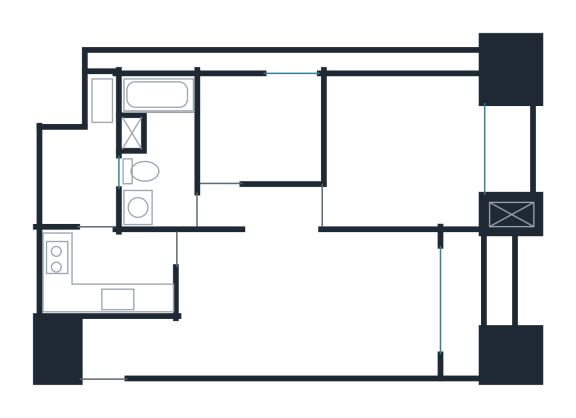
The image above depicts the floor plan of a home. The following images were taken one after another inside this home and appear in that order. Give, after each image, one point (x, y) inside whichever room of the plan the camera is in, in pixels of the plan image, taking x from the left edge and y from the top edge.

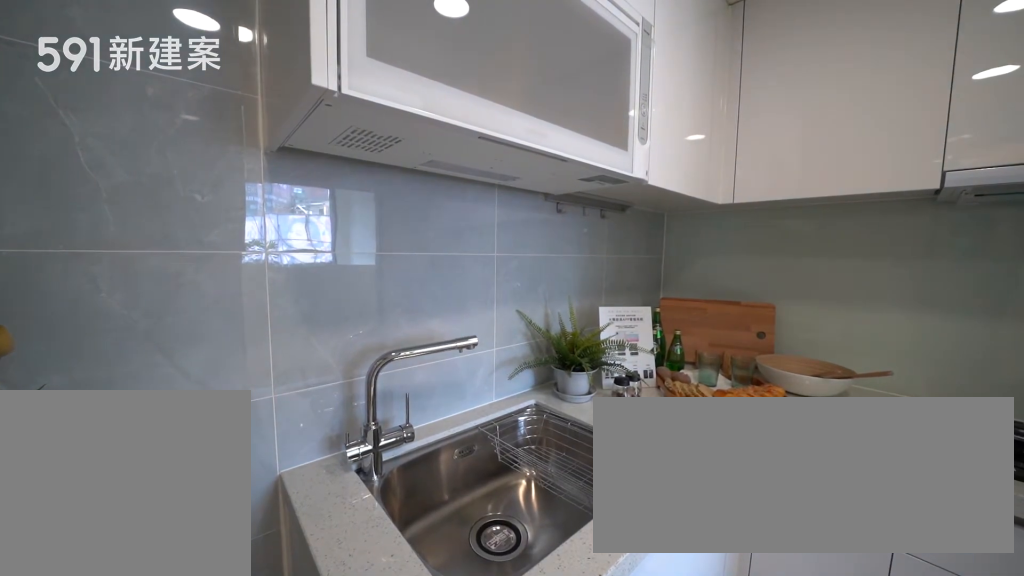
(106, 270)
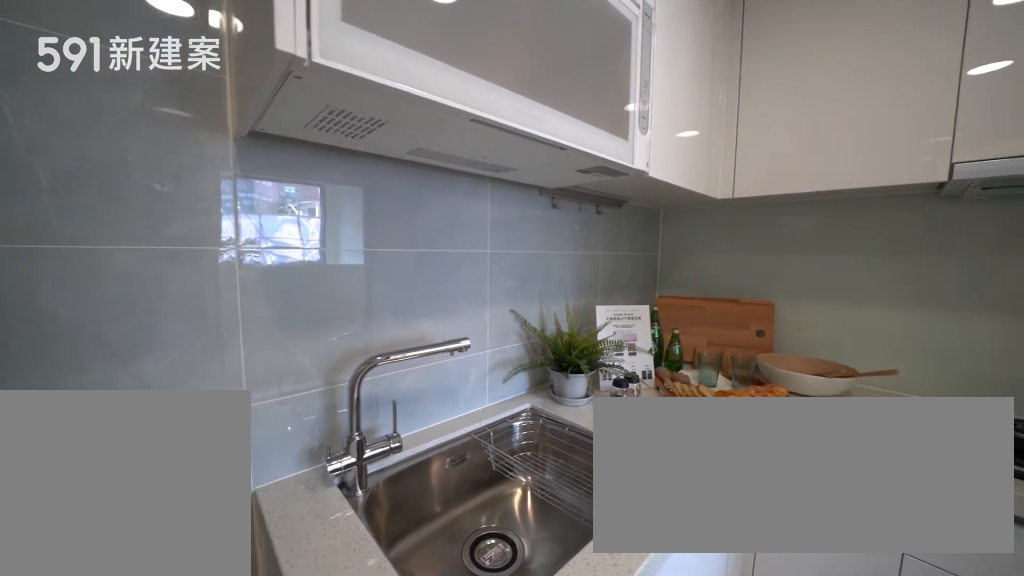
(106, 270)
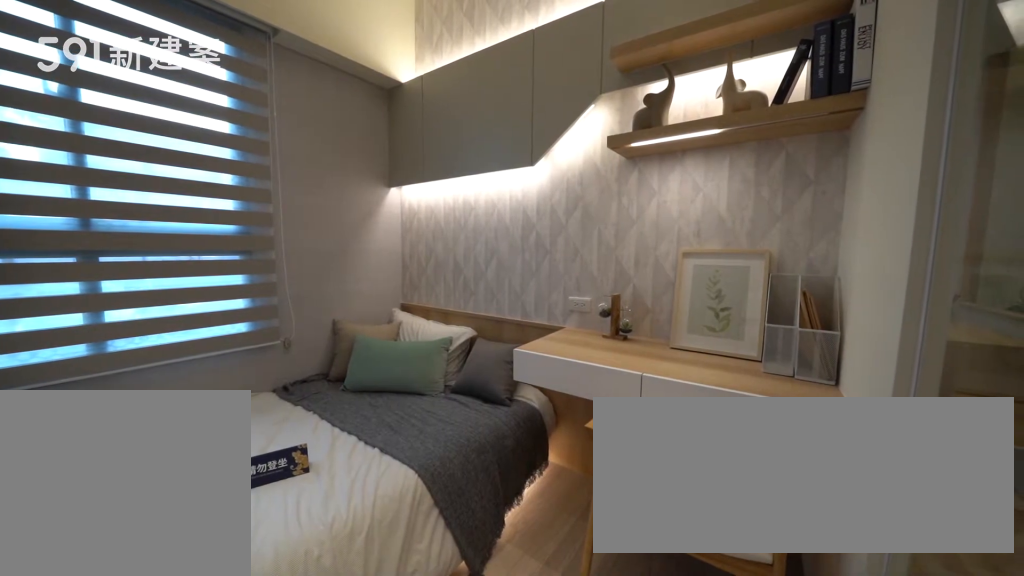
(260, 125)
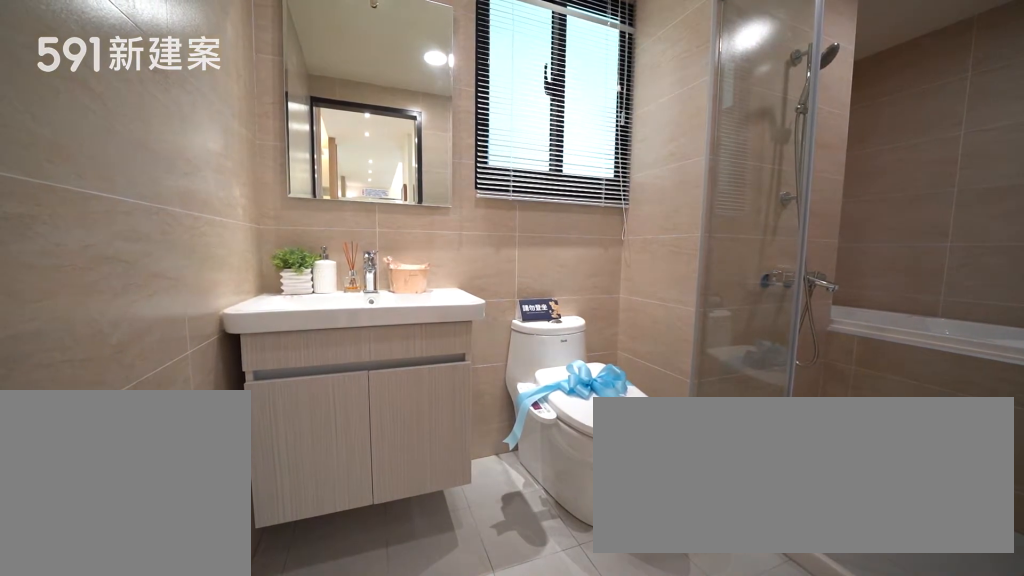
(158, 146)
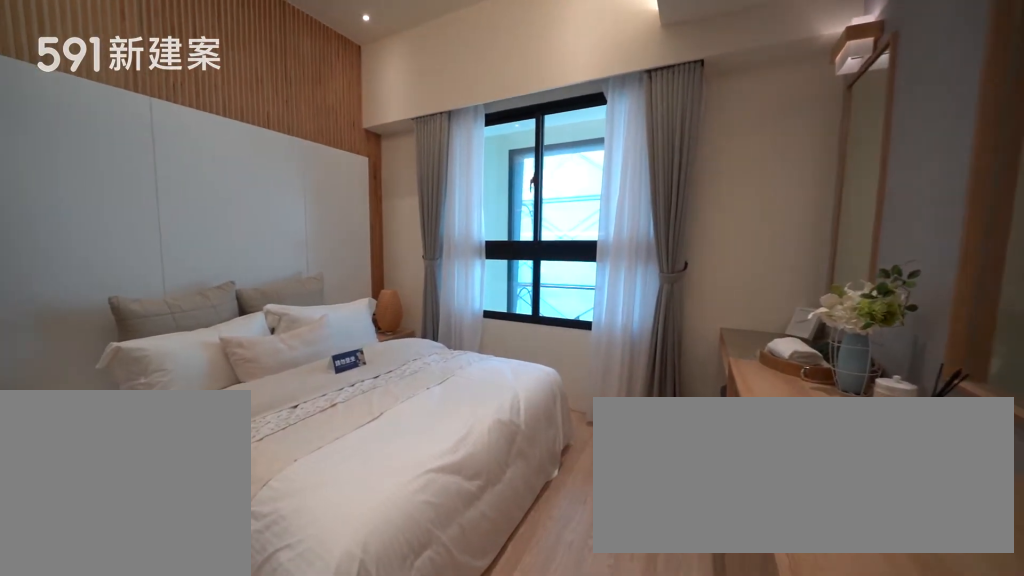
(408, 148)
